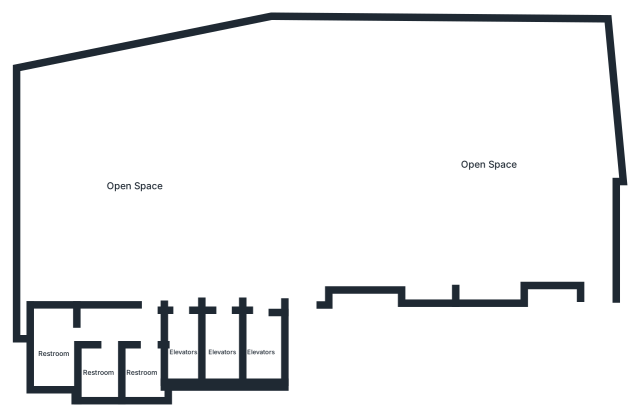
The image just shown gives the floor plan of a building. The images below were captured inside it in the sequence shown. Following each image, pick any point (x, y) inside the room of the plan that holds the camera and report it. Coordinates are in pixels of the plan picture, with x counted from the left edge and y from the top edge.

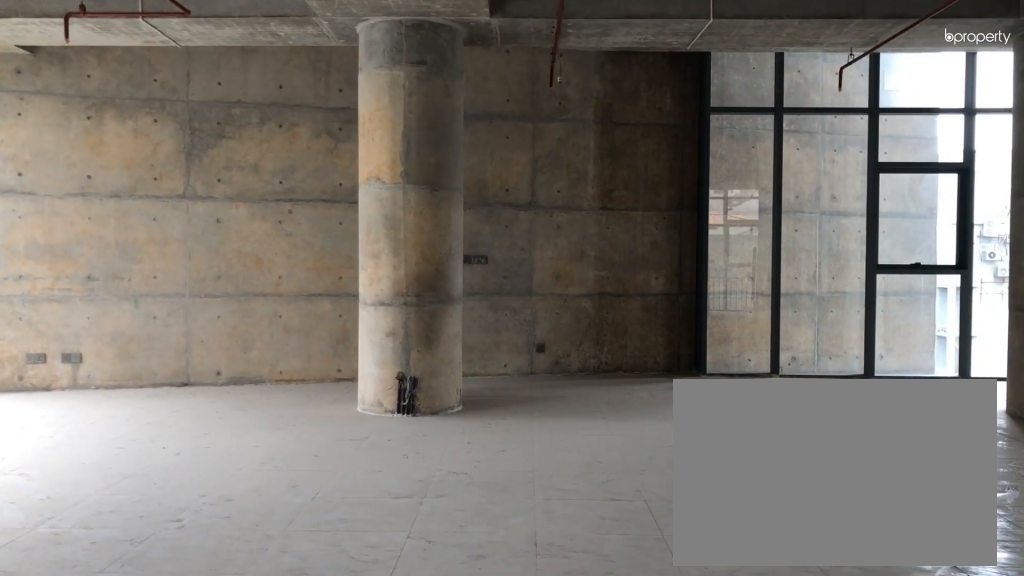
(182, 289)
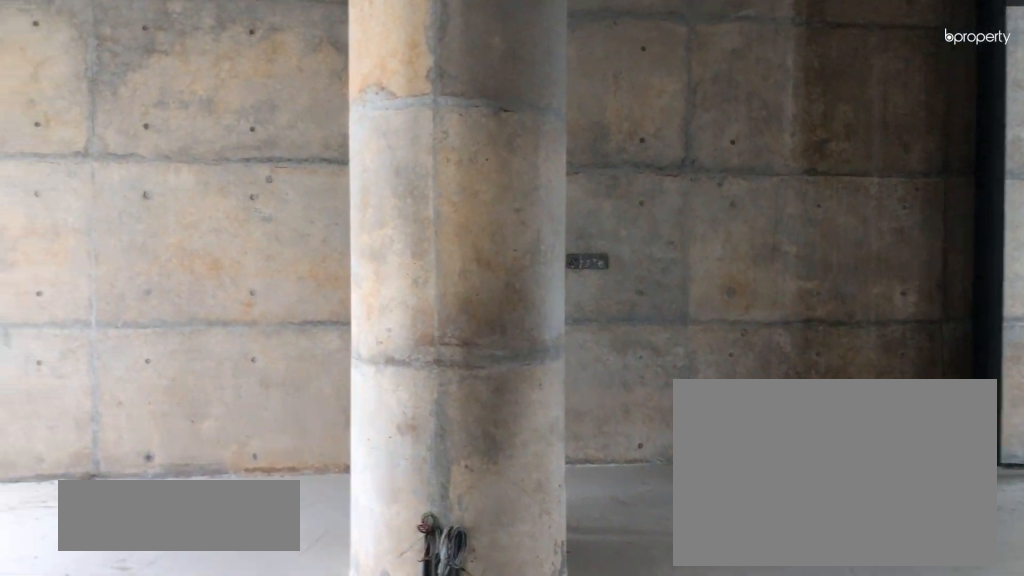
(136, 187)
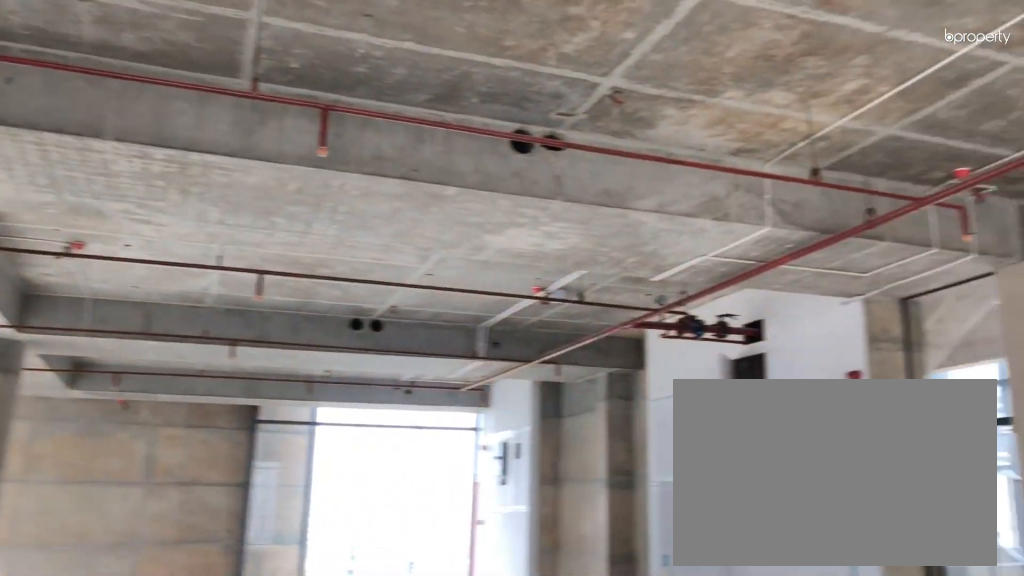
(136, 187)
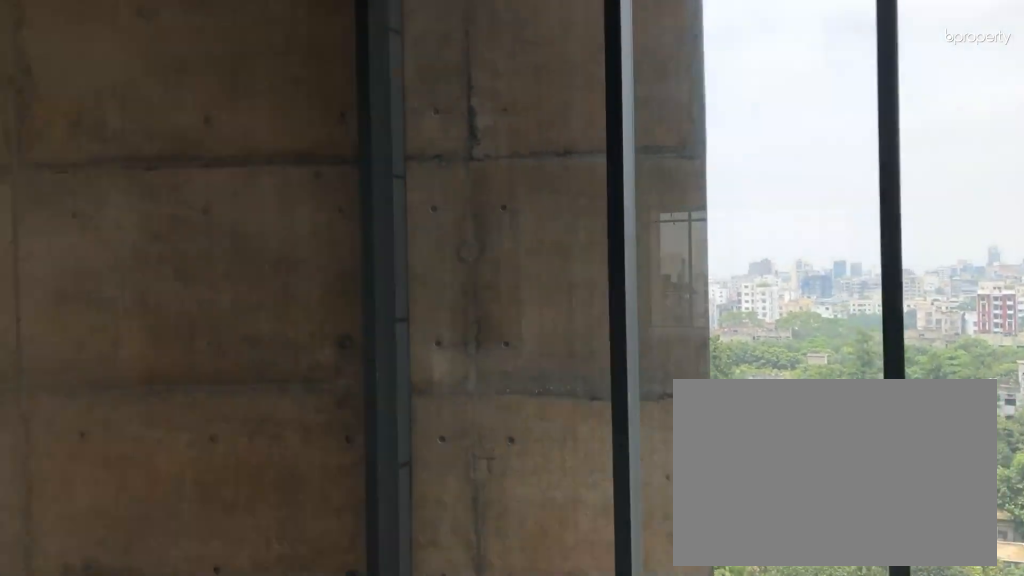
(487, 165)
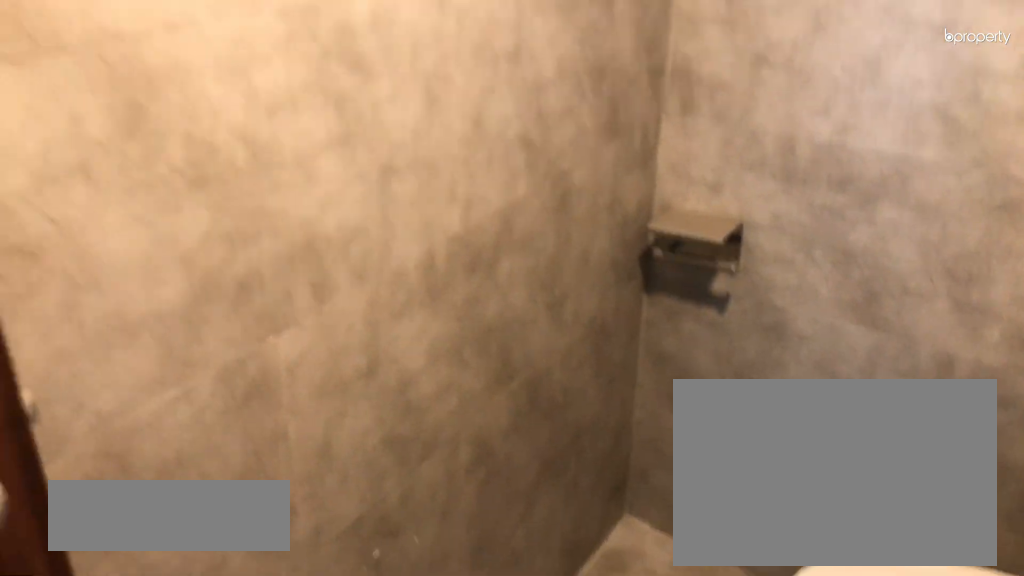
(140, 372)
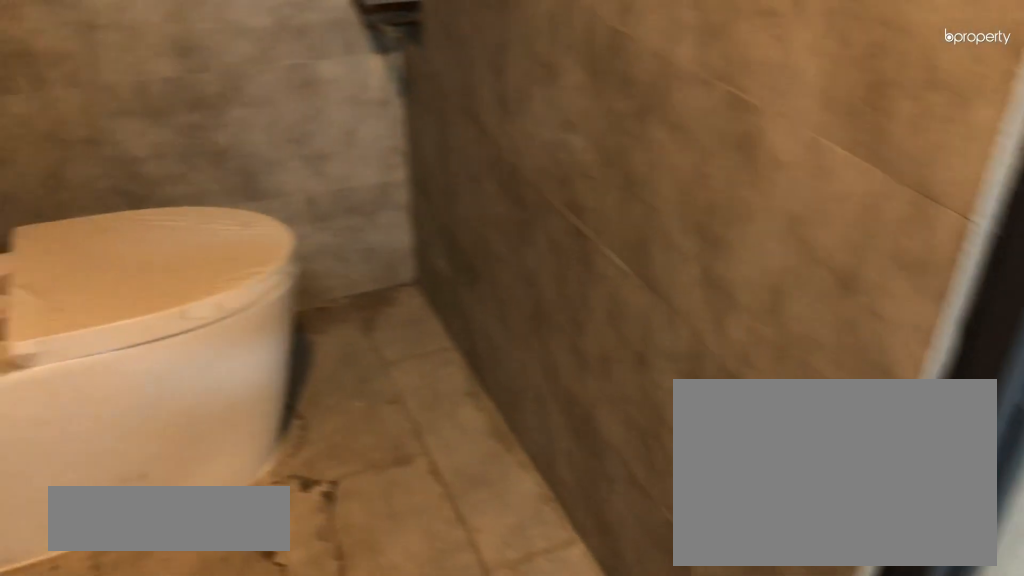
(55, 353)
